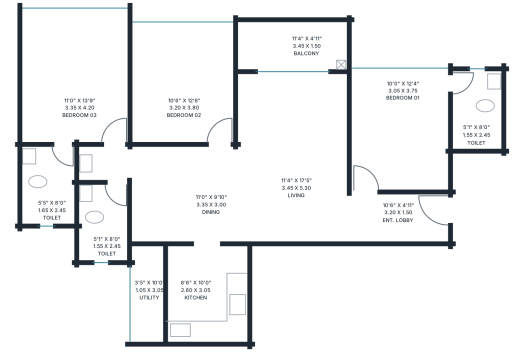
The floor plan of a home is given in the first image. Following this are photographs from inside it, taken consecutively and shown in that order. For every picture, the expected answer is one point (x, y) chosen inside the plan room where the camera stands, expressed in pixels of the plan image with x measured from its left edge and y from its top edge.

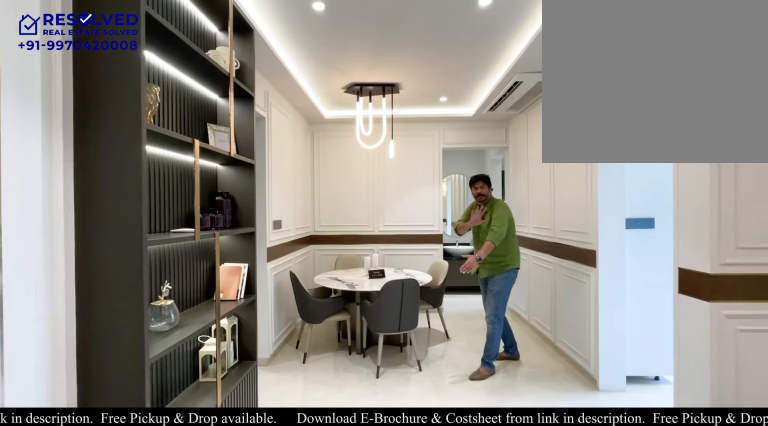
(185, 194)
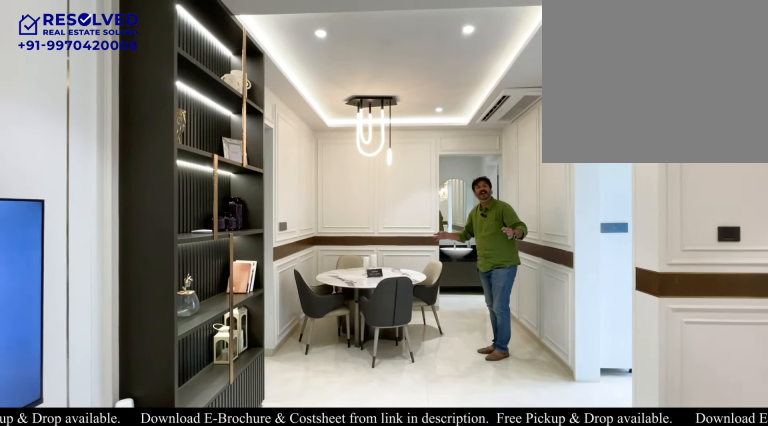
(185, 194)
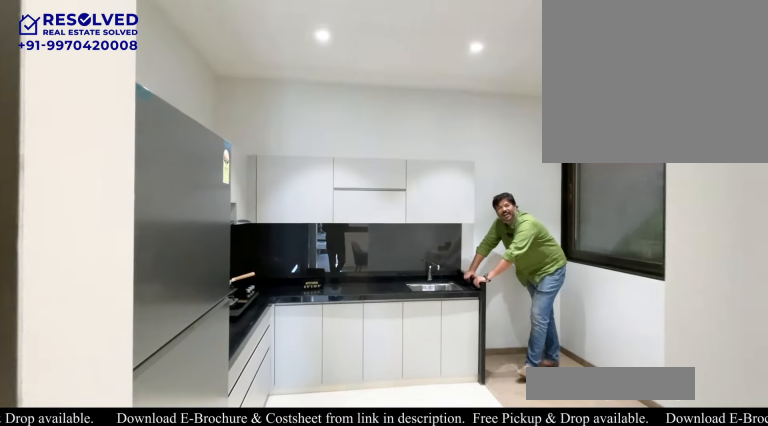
(207, 293)
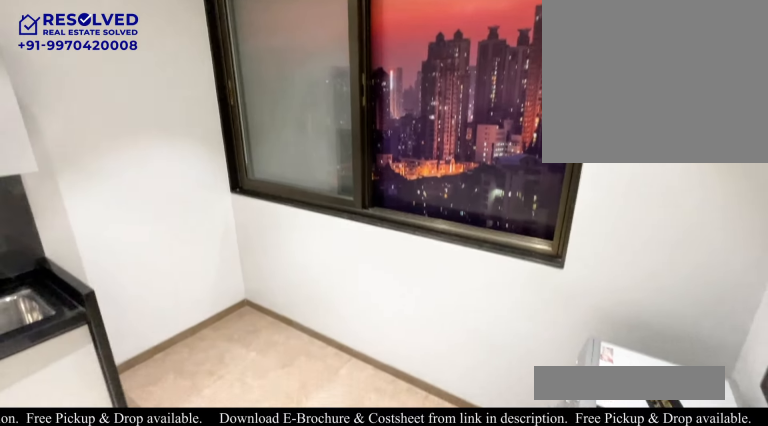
(148, 293)
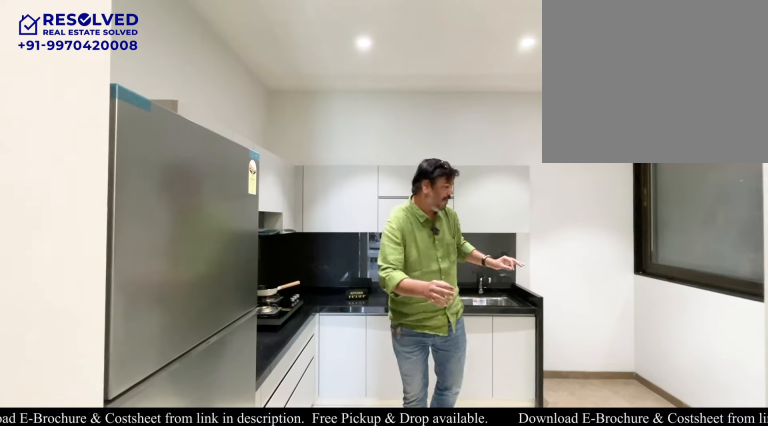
(207, 293)
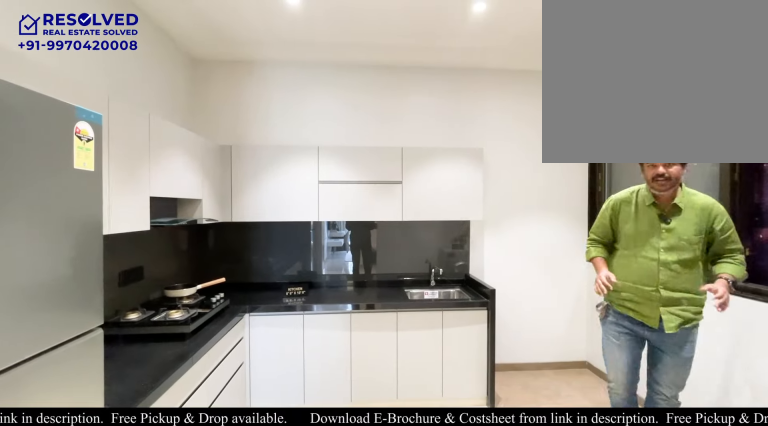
(207, 292)
